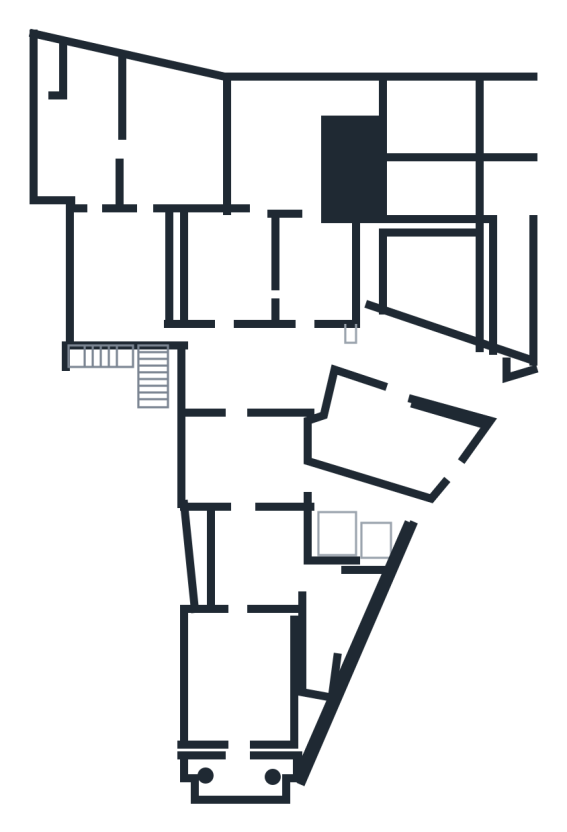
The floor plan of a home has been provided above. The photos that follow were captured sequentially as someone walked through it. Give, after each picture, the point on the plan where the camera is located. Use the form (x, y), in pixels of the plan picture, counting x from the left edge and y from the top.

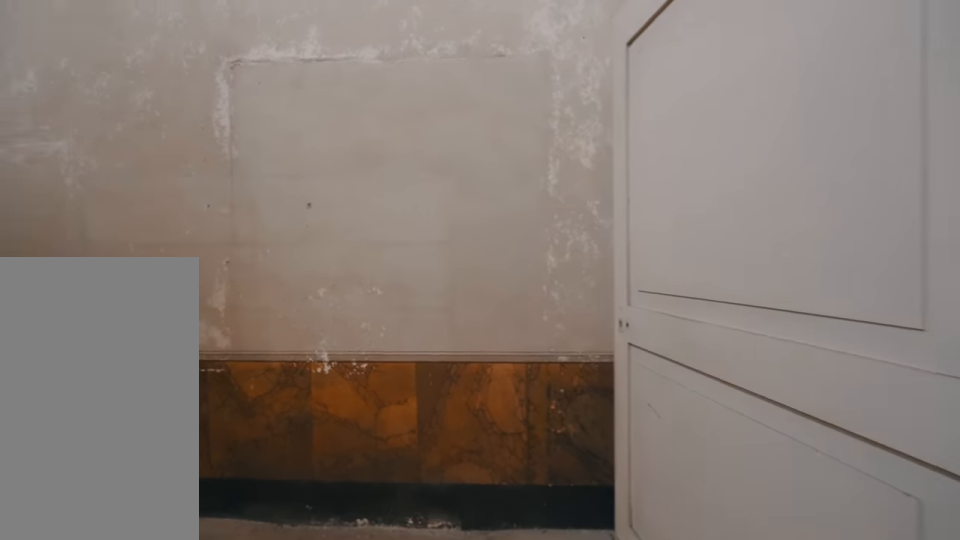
(239, 462)
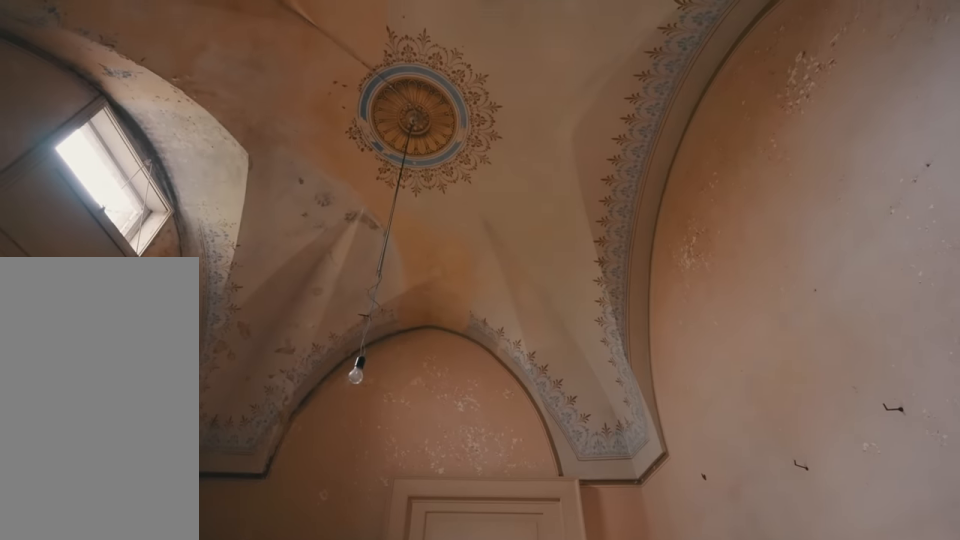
(247, 568)
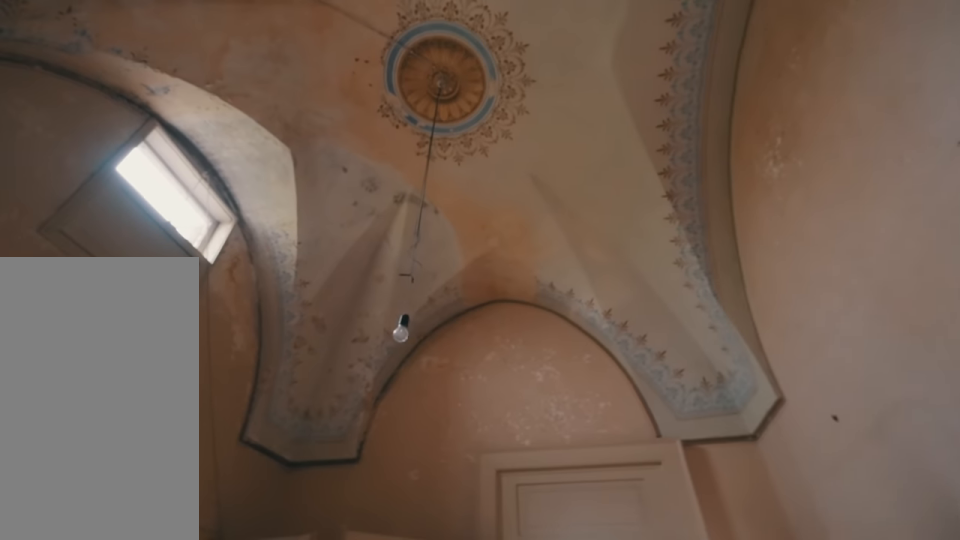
(247, 568)
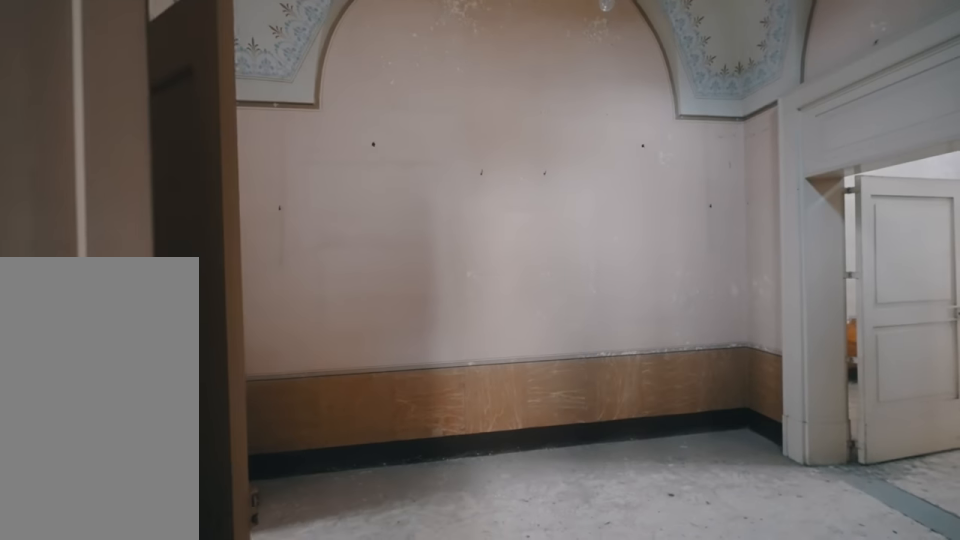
(243, 568)
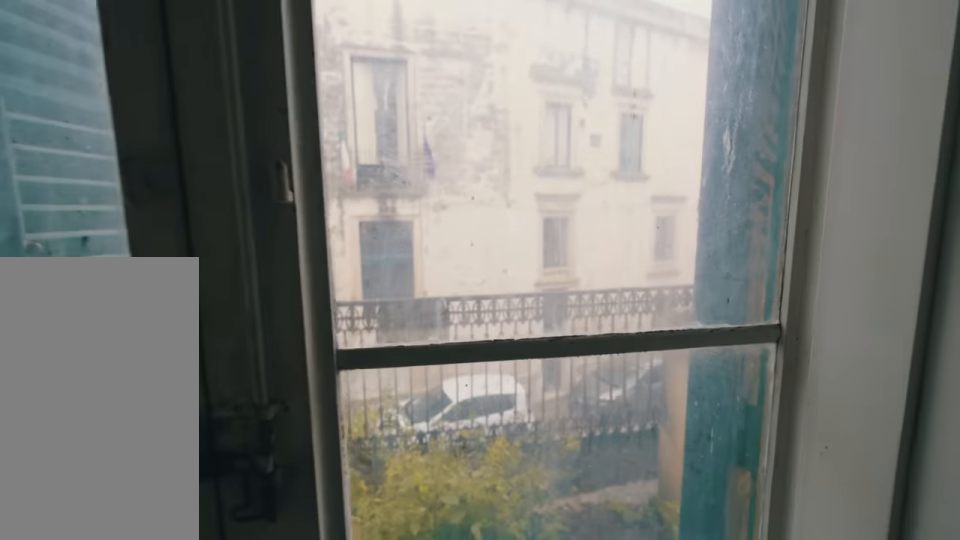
(246, 678)
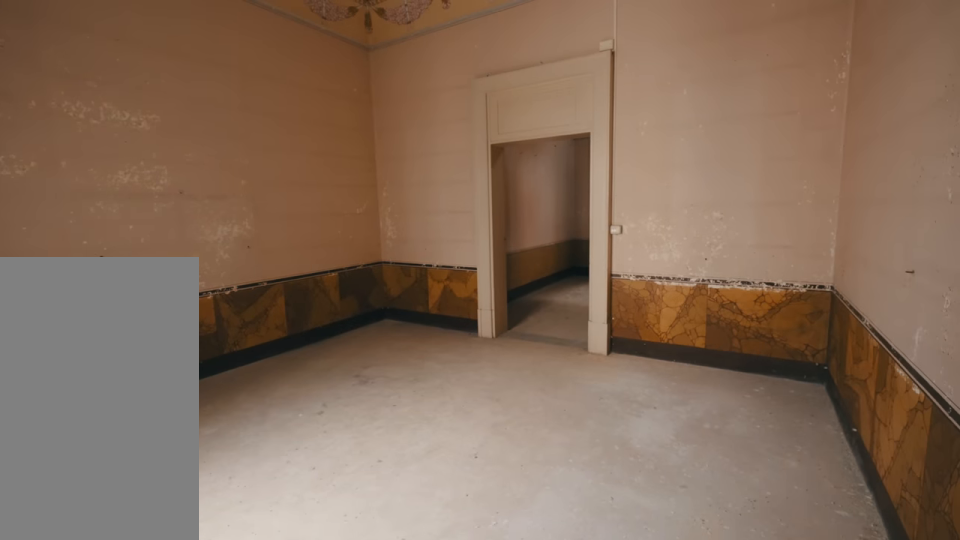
(246, 678)
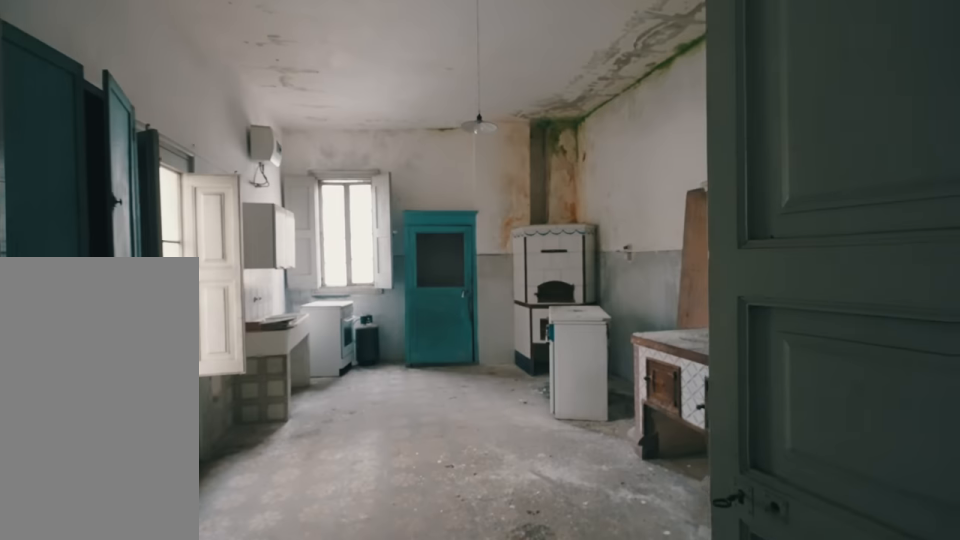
(145, 190)
